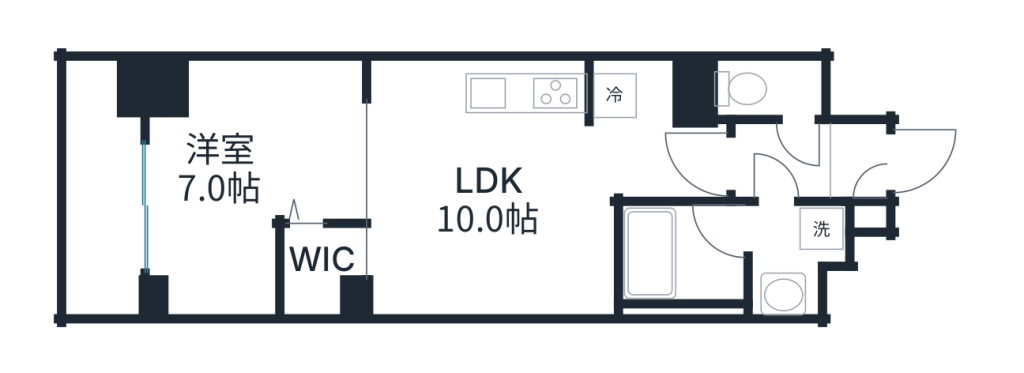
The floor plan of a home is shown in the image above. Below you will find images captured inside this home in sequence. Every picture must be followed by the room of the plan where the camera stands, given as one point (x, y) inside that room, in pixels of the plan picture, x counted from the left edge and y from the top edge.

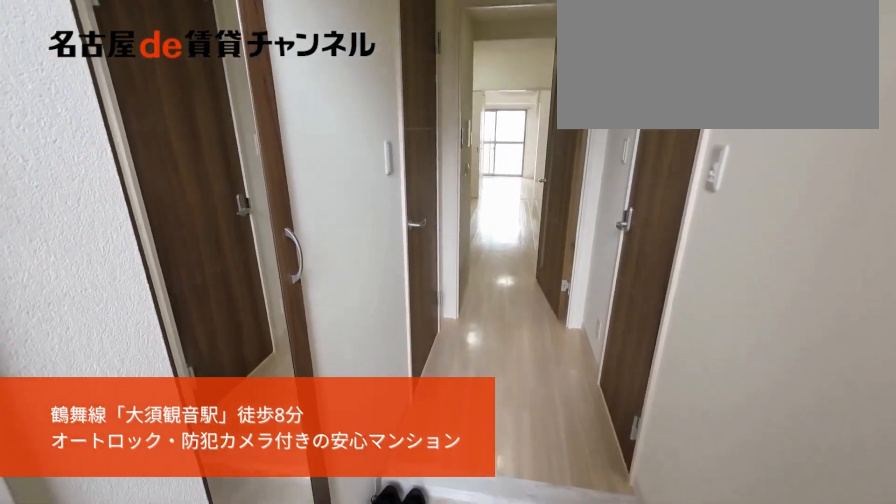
(859, 171)
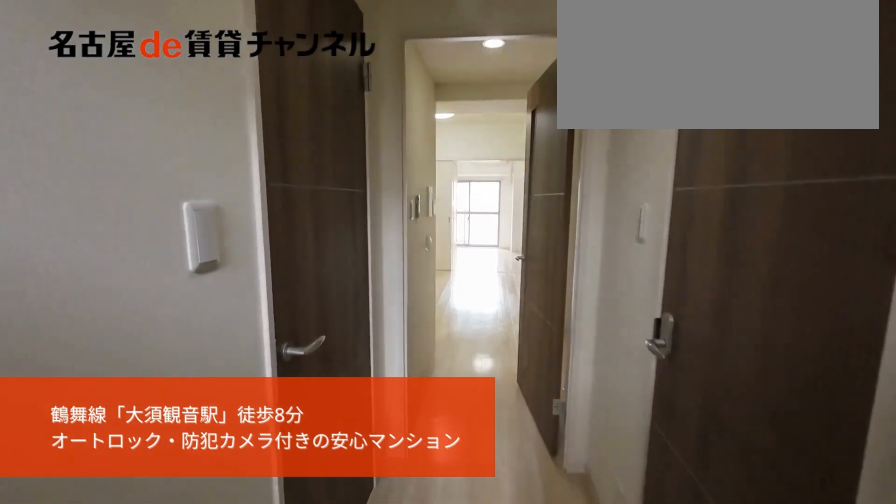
(859, 171)
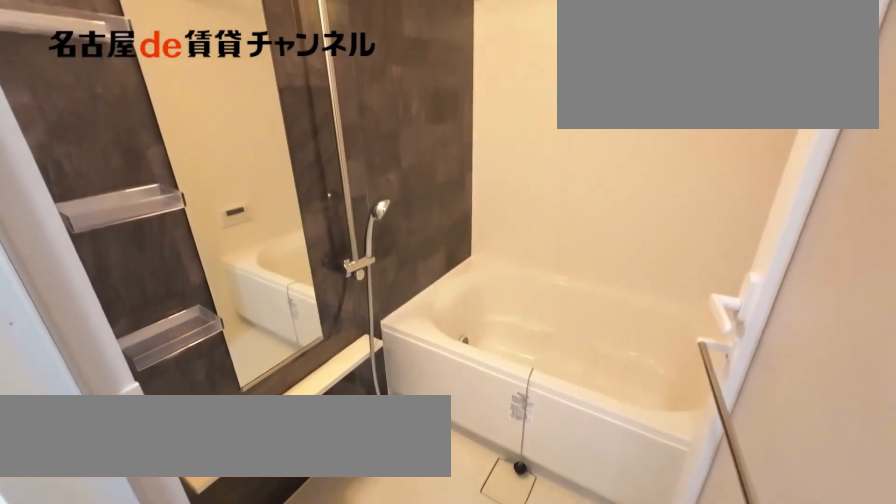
(727, 257)
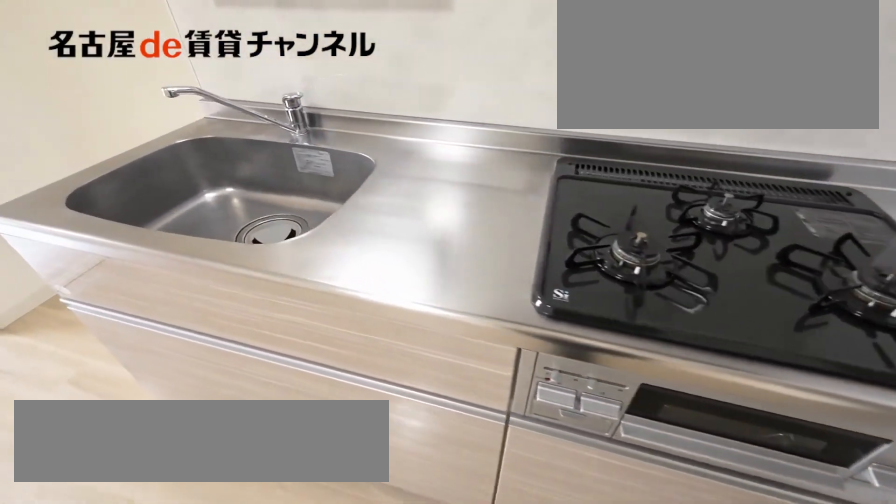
(491, 186)
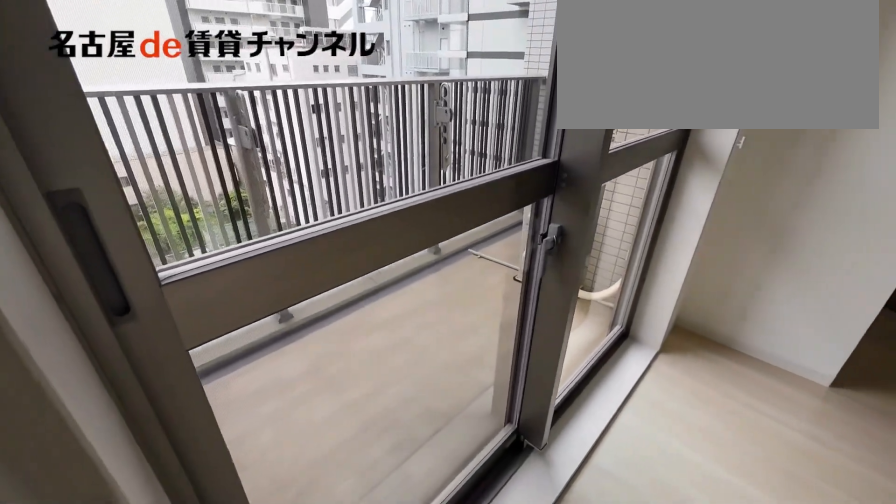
(254, 186)
